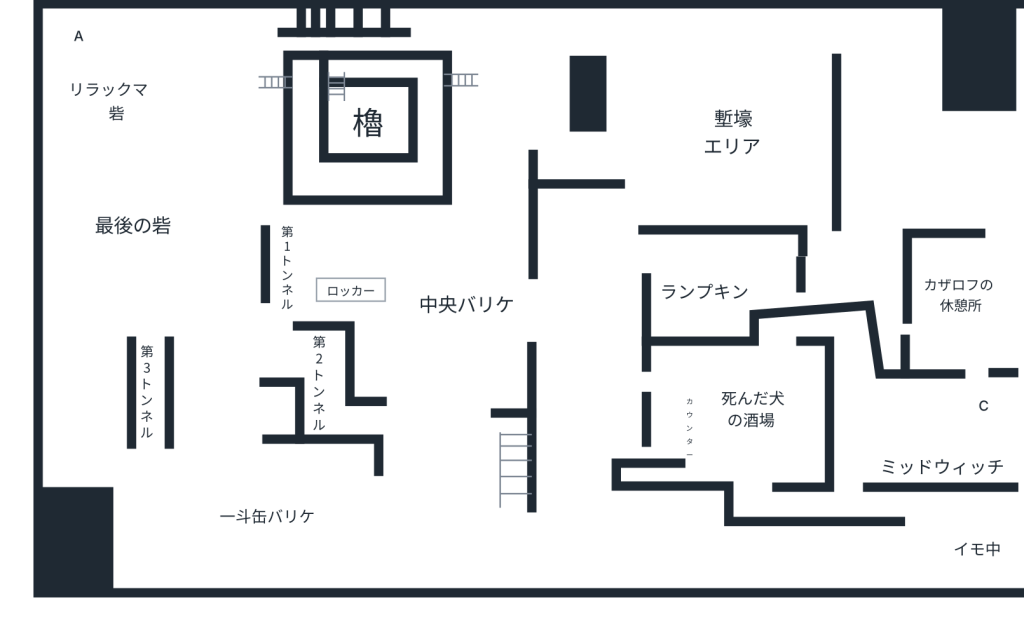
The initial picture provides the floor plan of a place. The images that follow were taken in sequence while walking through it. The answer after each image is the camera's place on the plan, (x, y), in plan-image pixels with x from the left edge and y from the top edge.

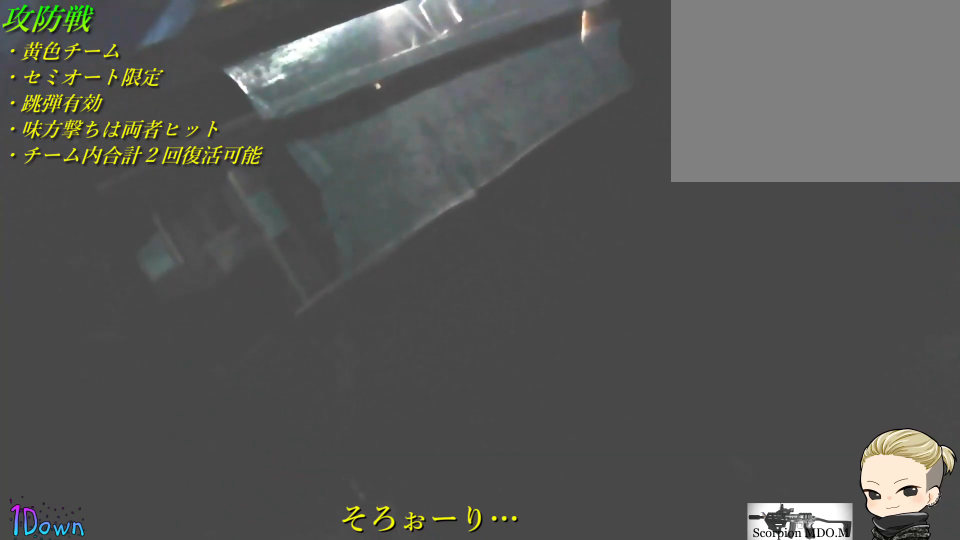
(291, 230)
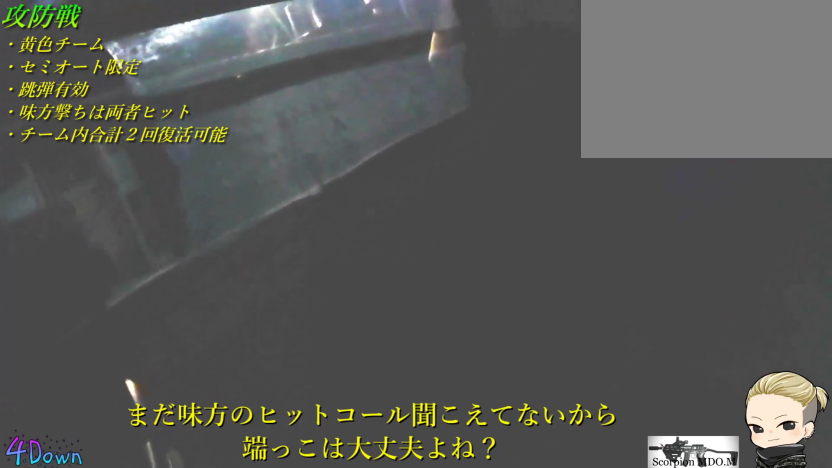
(289, 249)
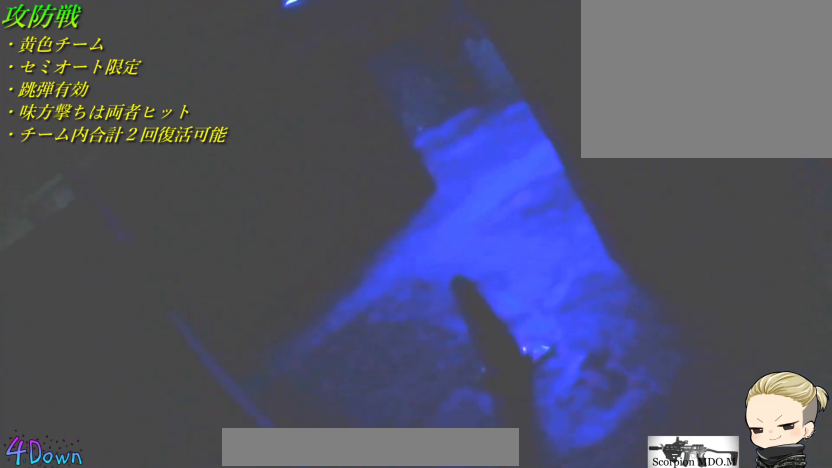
(210, 293)
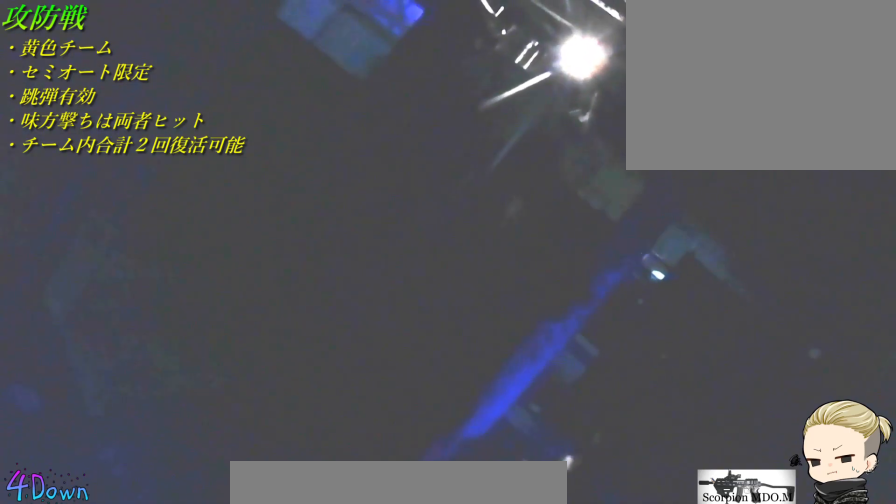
(212, 333)
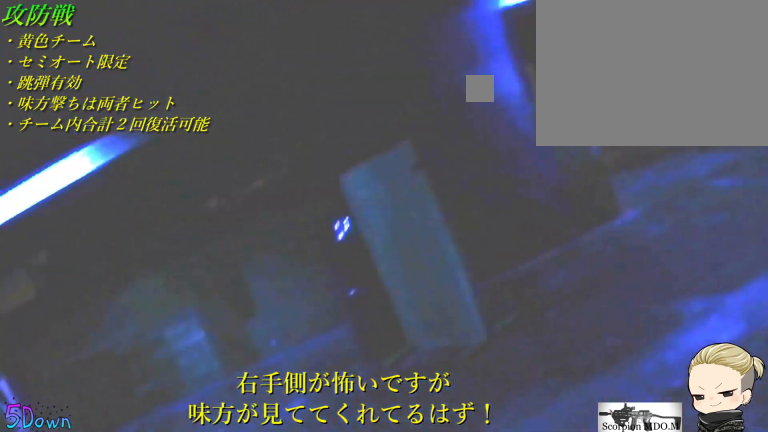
(363, 417)
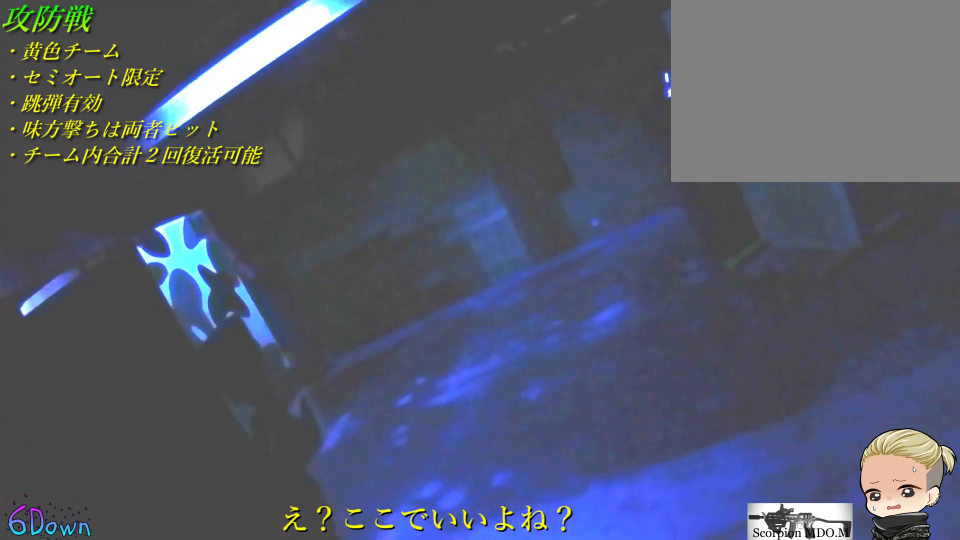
(363, 417)
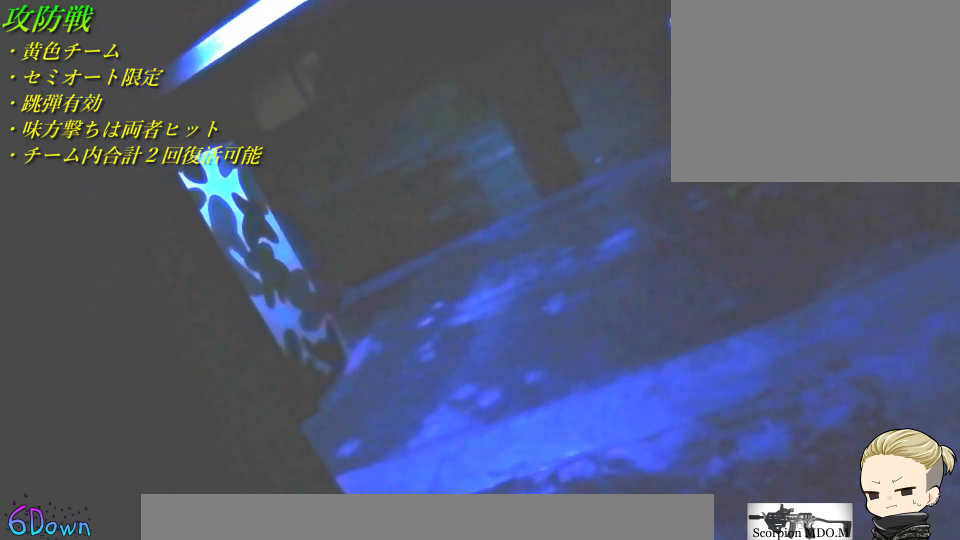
(363, 417)
